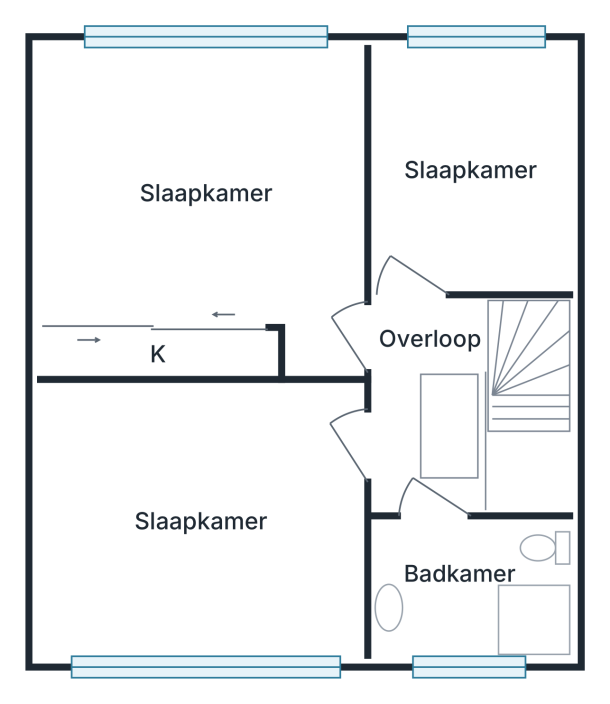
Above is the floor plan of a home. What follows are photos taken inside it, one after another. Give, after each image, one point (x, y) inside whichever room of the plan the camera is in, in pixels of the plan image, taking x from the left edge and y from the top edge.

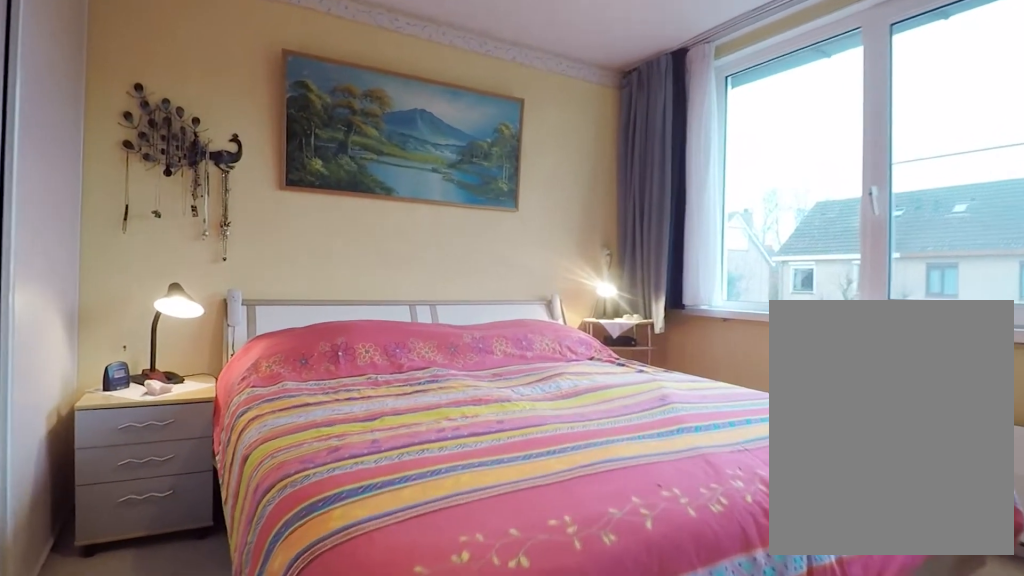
(198, 200)
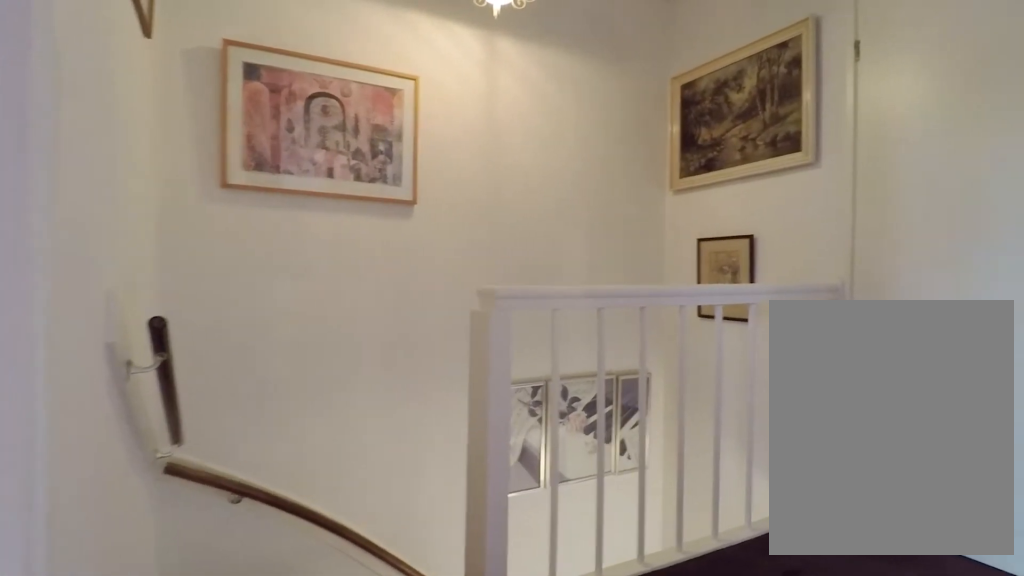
(423, 397)
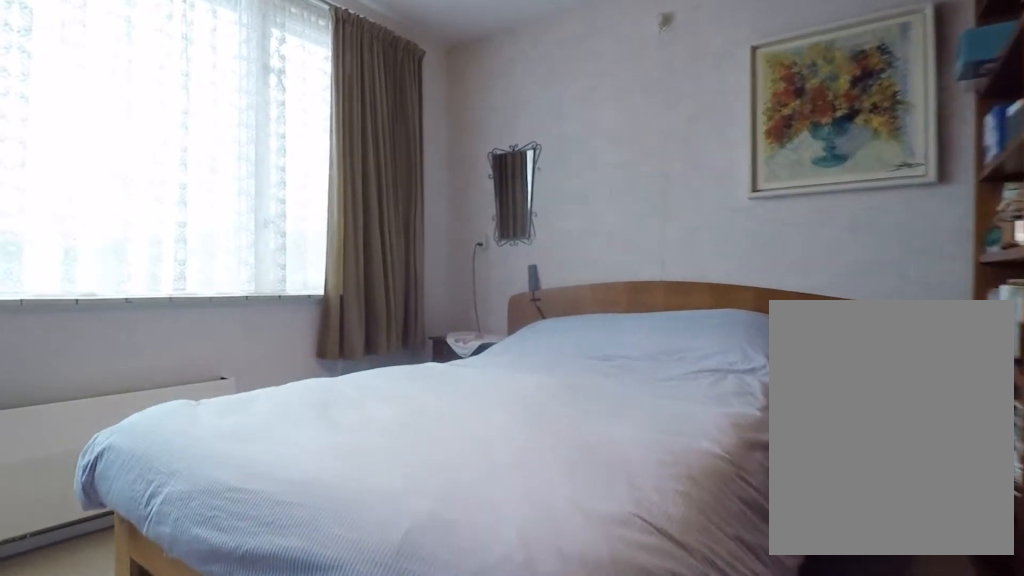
(202, 519)
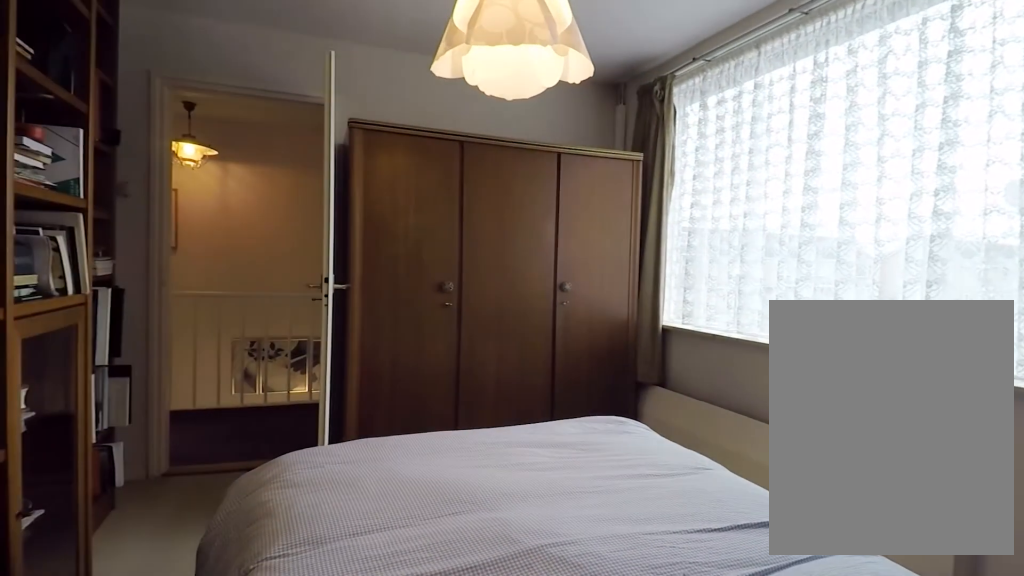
(202, 519)
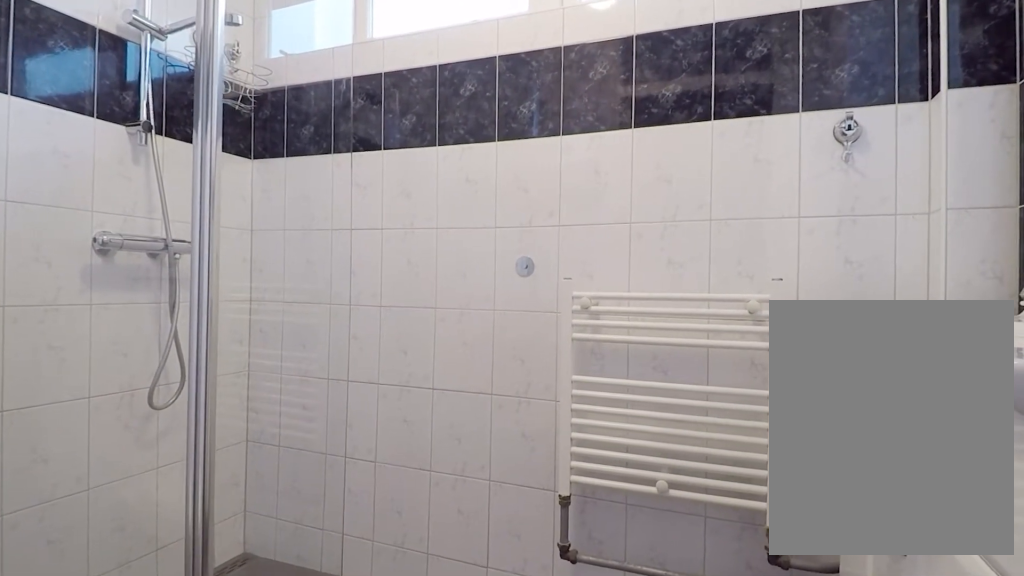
(470, 587)
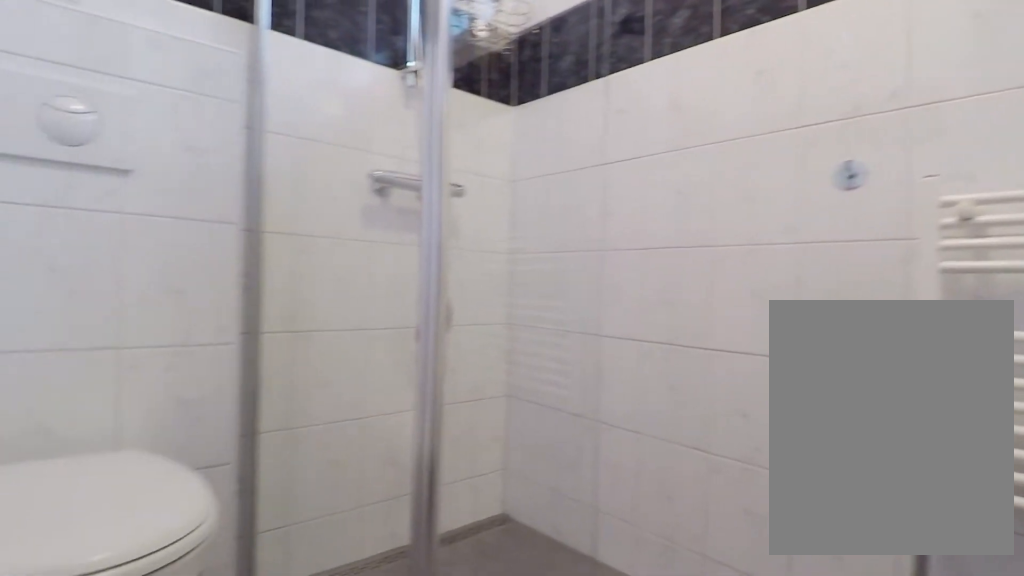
(470, 587)
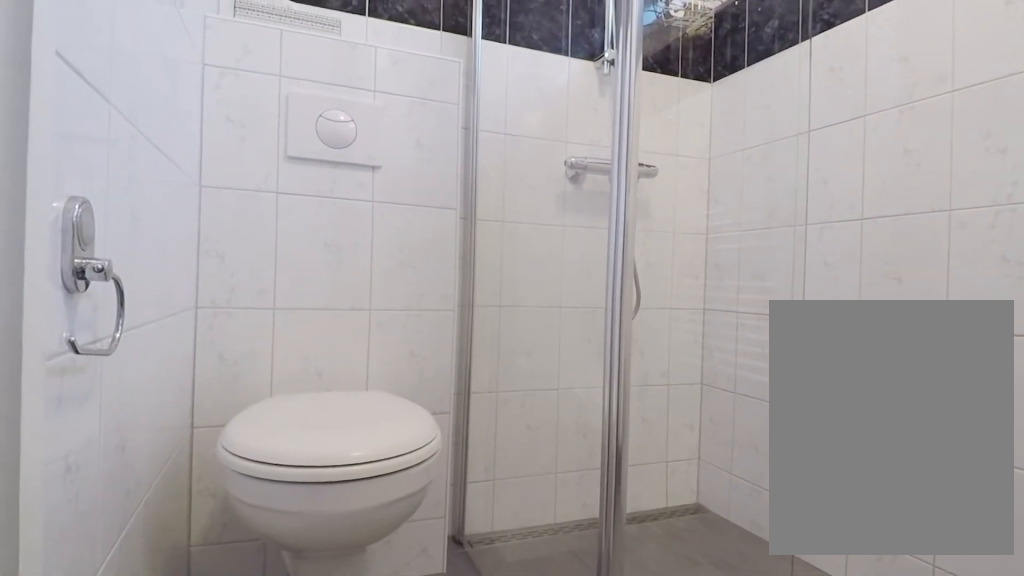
(470, 587)
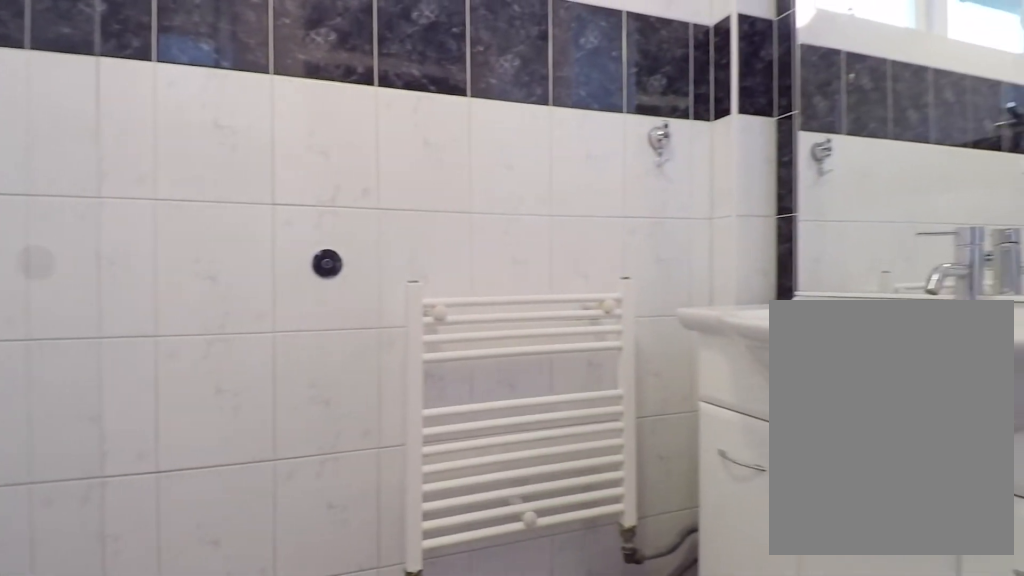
(470, 587)
